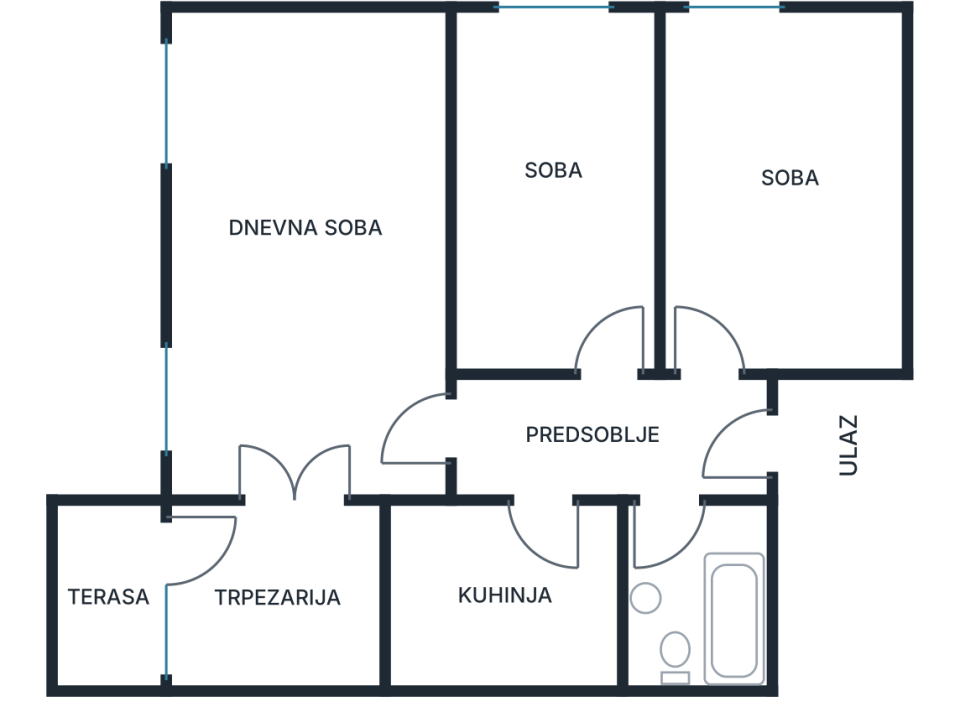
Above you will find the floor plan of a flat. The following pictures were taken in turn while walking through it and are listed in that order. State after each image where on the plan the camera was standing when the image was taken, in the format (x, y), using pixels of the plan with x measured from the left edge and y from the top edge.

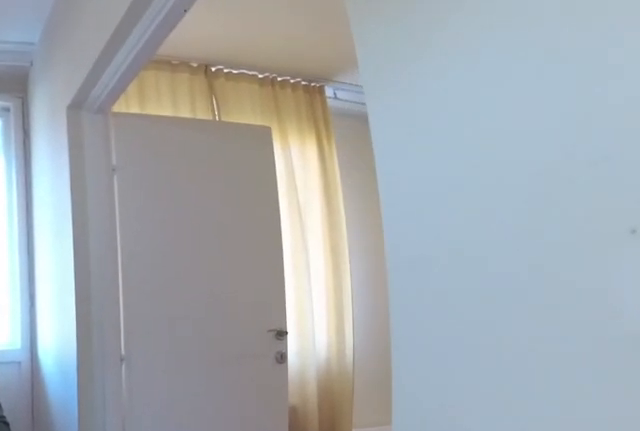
(468, 564)
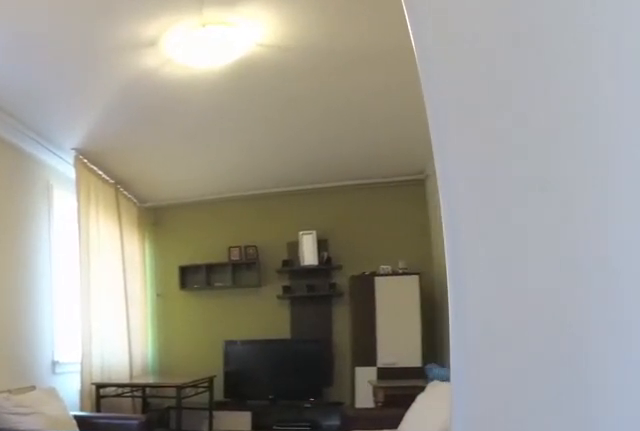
(322, 526)
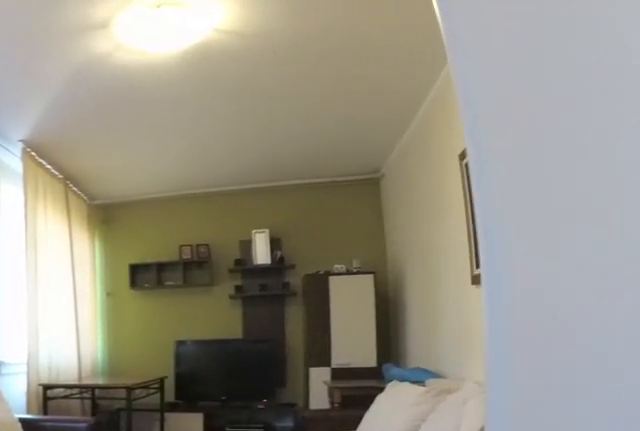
(318, 521)
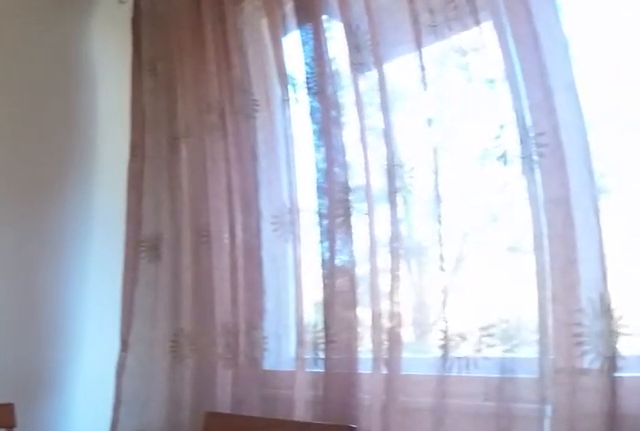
(258, 492)
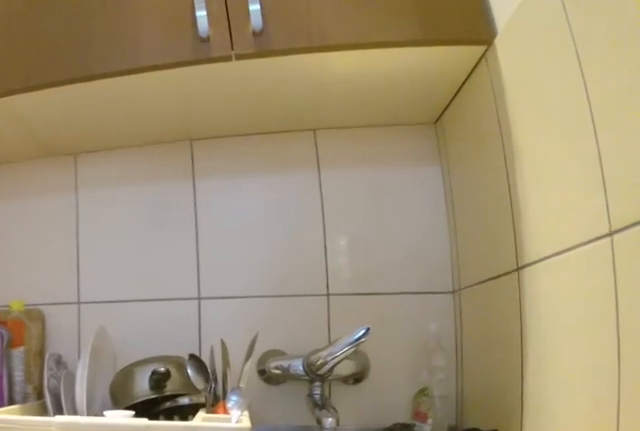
(543, 615)
